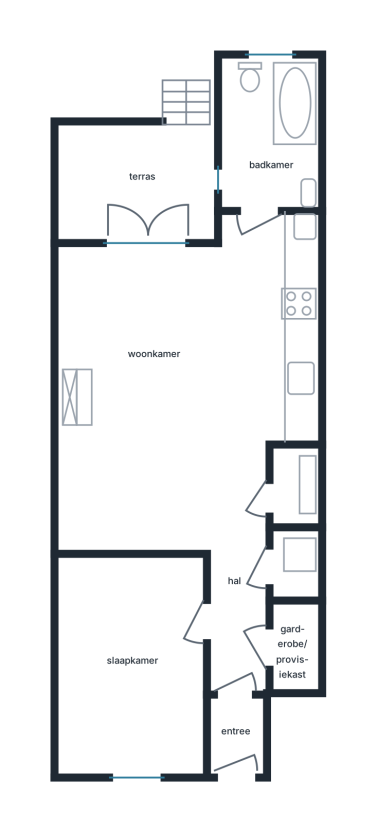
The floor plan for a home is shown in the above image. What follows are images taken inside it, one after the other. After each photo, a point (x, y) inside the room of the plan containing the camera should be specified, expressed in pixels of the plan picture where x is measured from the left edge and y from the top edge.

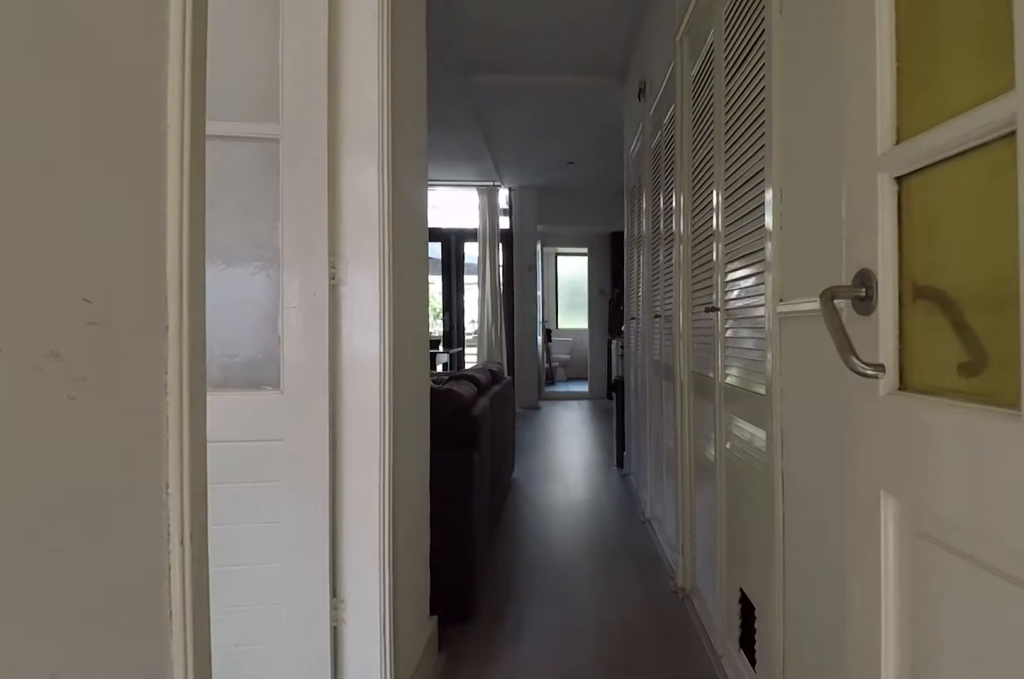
(237, 659)
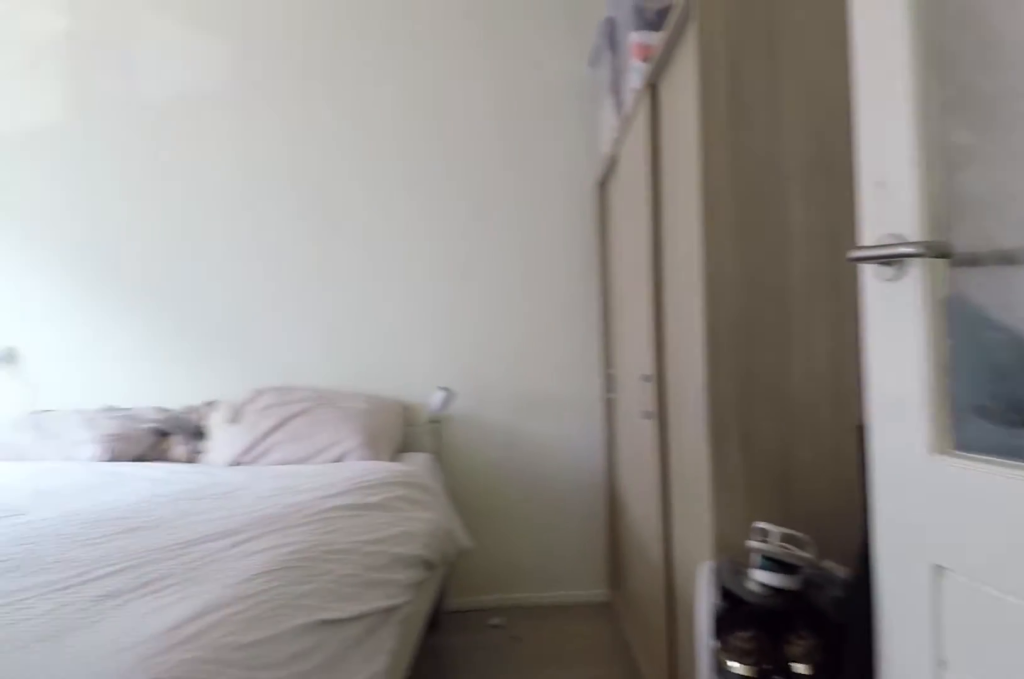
(131, 664)
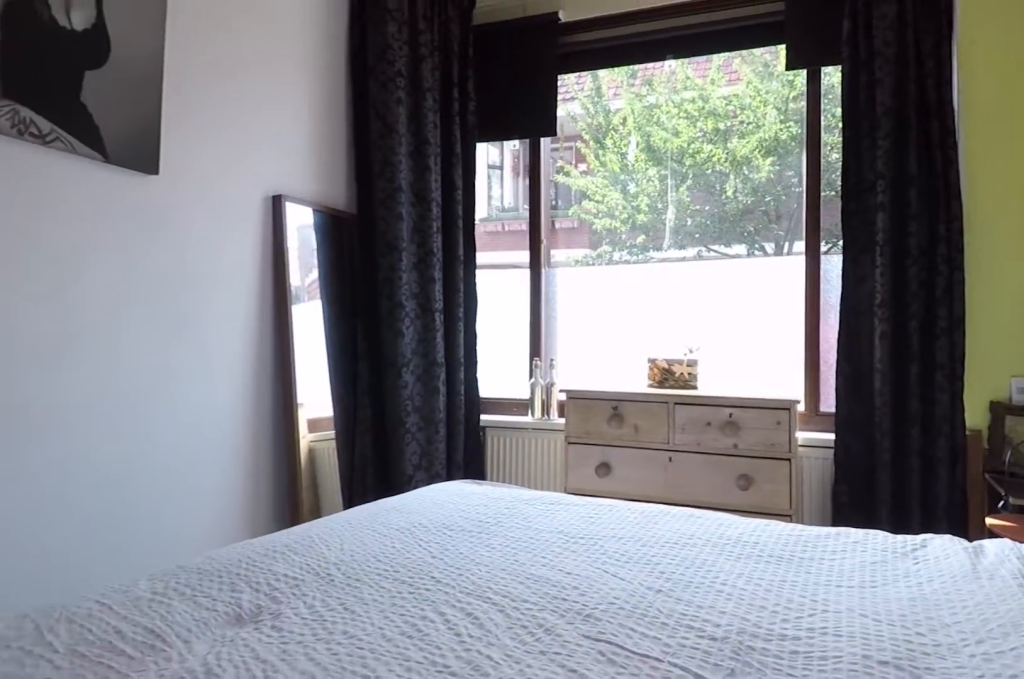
(131, 664)
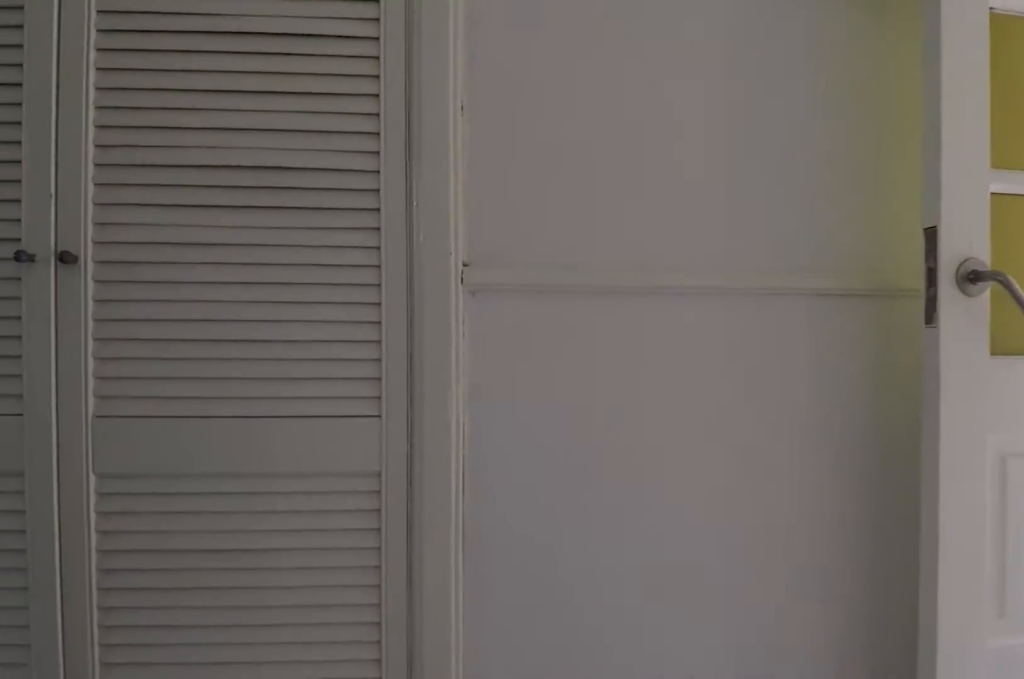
(237, 660)
